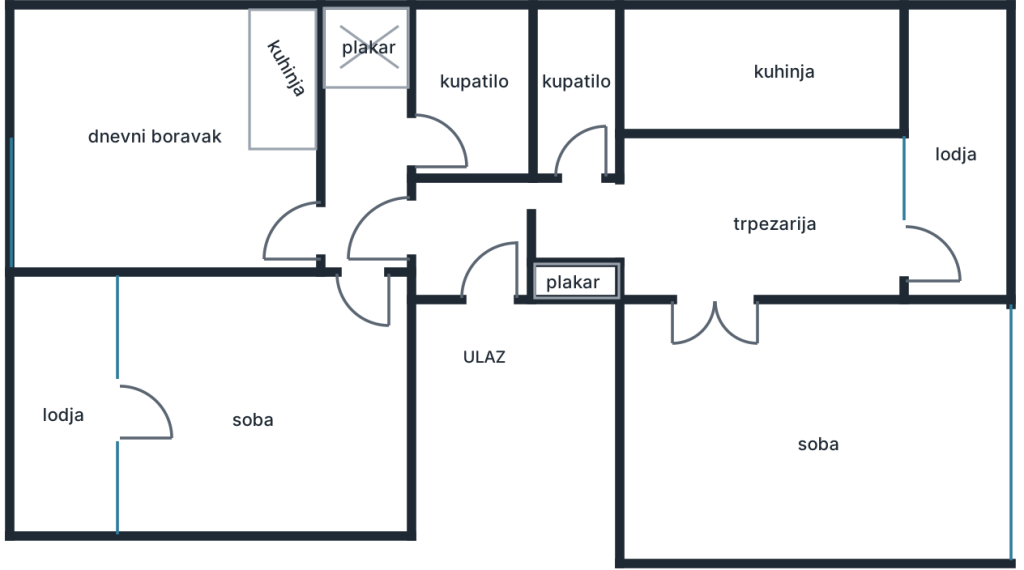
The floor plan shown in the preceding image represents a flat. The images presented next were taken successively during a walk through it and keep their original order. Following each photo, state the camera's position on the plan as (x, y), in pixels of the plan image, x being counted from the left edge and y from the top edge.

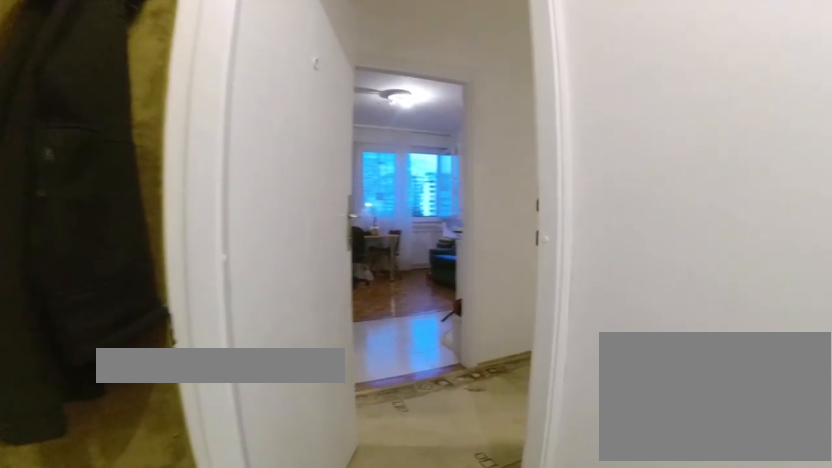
(484, 241)
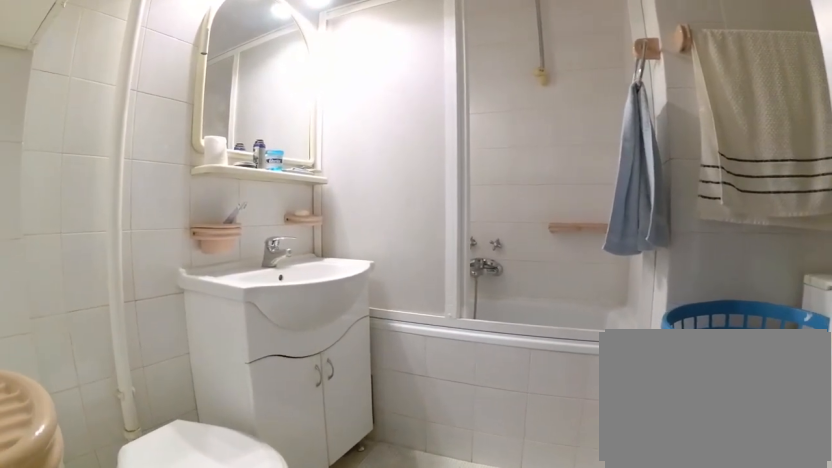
(410, 156)
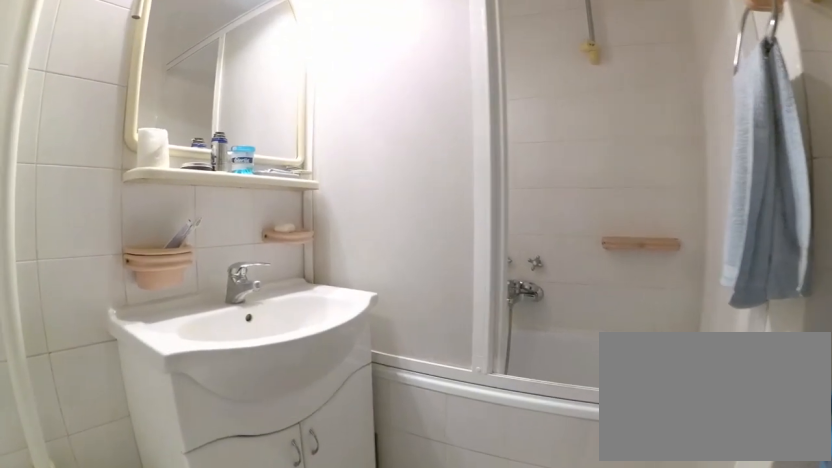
(445, 158)
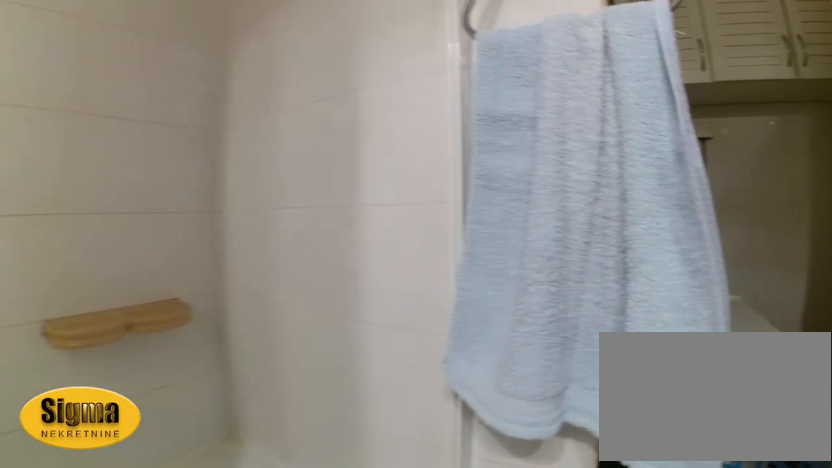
(468, 93)
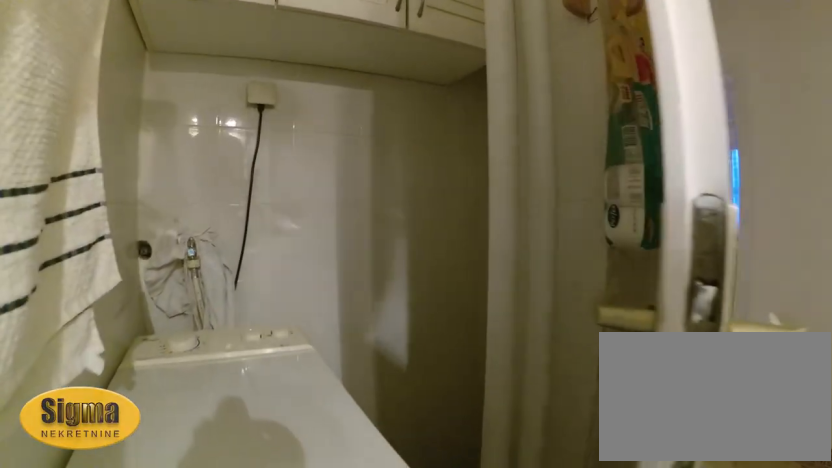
(506, 108)
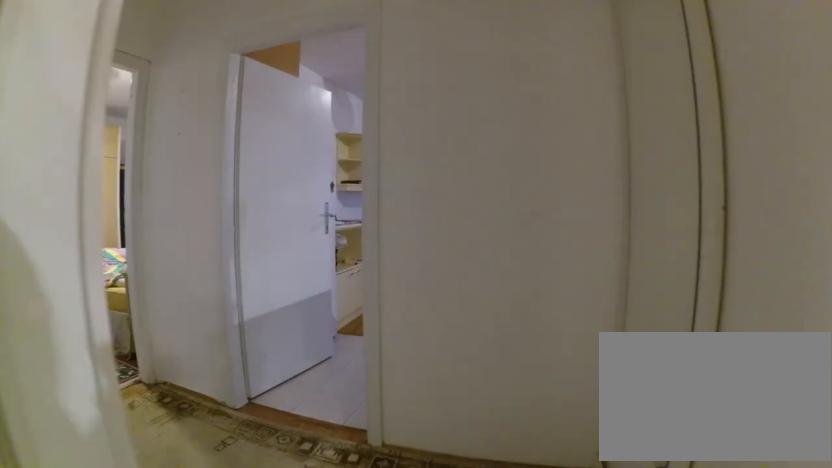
(433, 118)
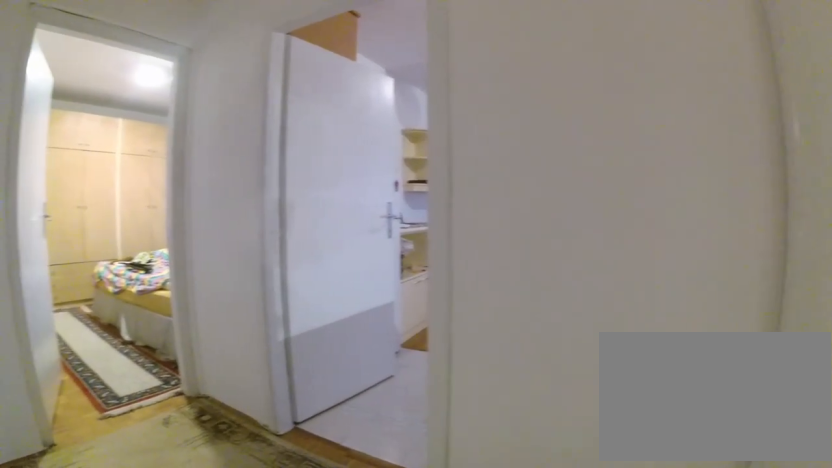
(399, 112)
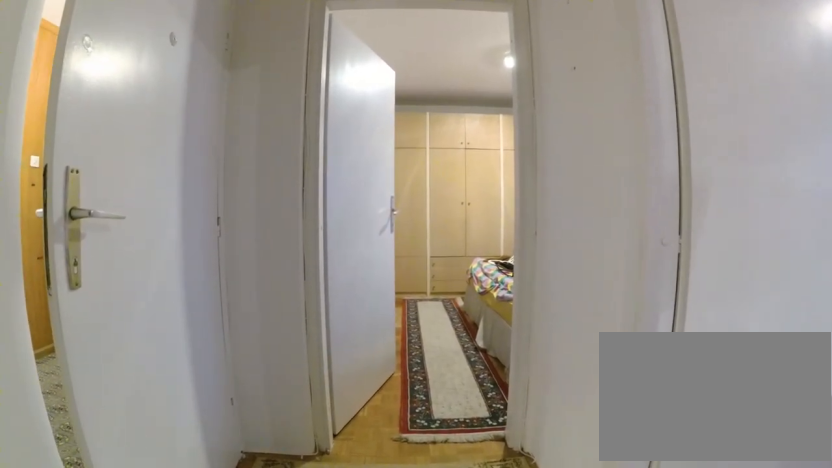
(373, 127)
